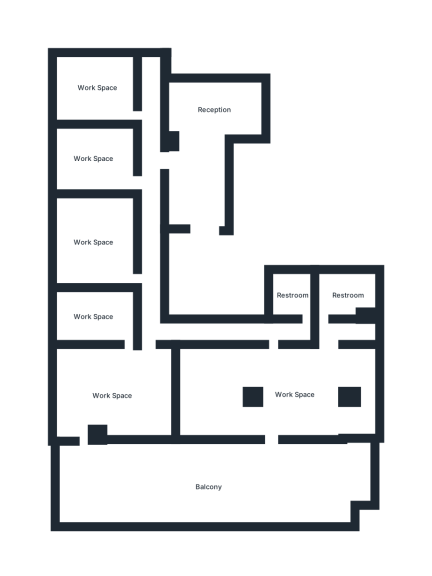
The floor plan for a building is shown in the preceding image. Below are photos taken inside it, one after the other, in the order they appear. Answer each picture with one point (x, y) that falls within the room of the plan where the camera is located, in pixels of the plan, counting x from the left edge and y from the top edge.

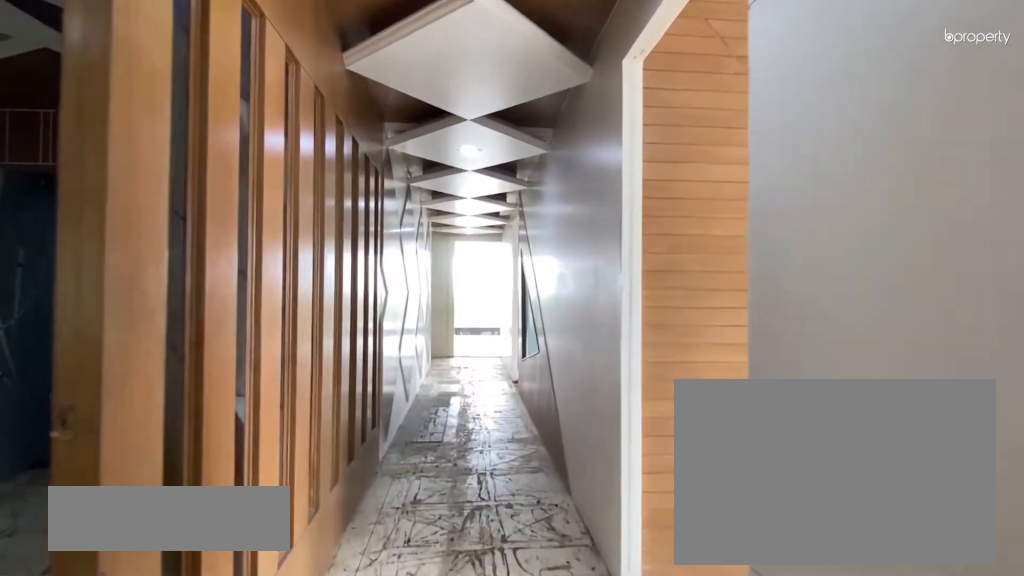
(151, 284)
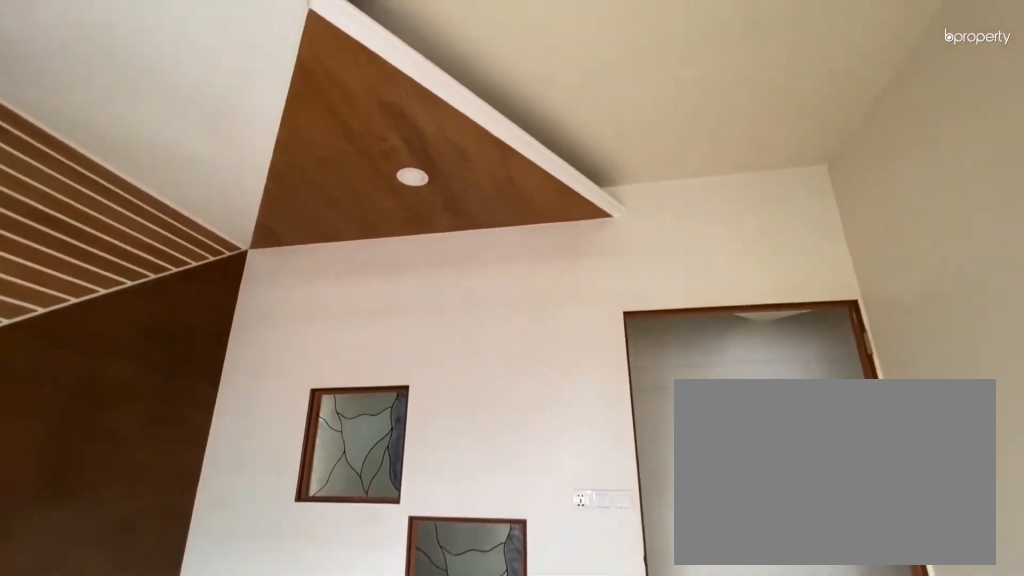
(96, 88)
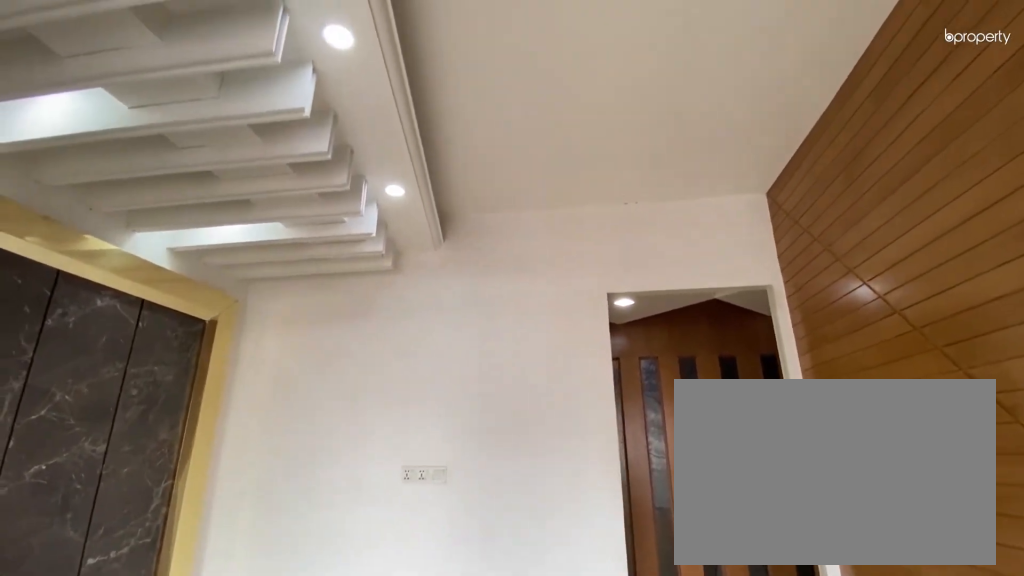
(96, 158)
